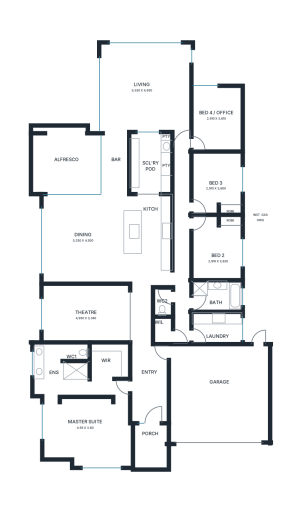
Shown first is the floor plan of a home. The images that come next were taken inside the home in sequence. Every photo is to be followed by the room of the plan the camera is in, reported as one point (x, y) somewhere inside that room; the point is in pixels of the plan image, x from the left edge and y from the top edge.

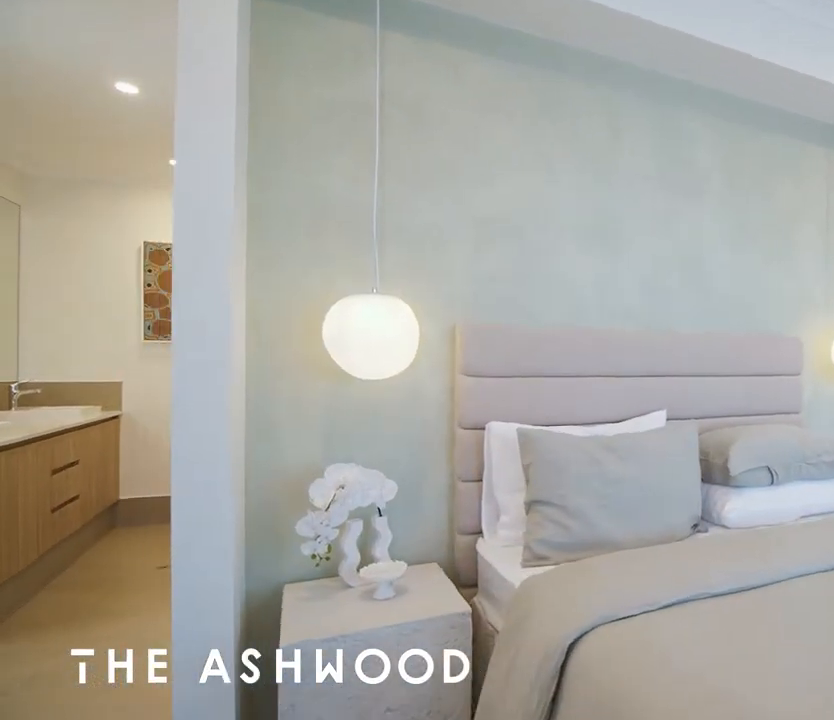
(85, 402)
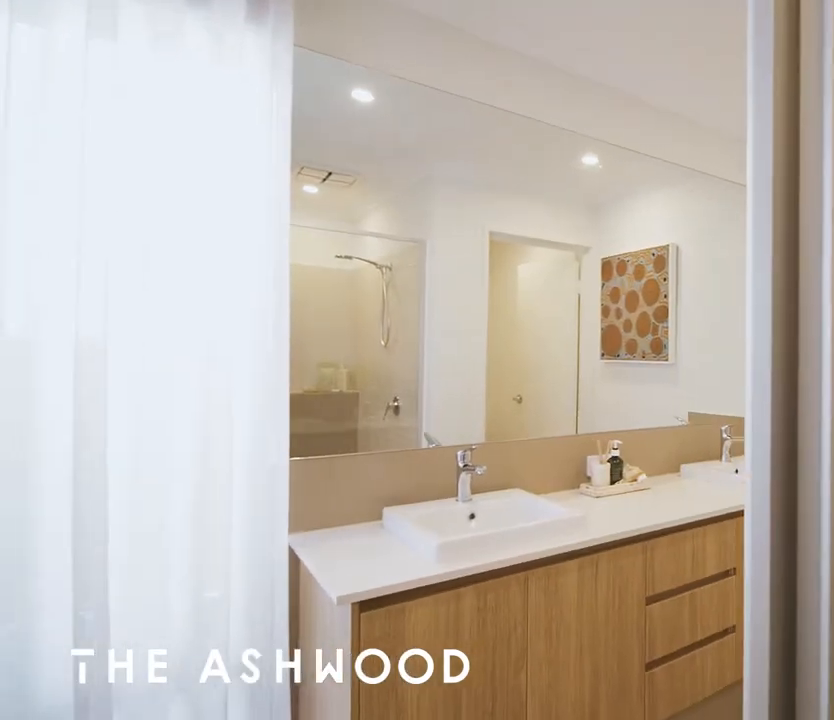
(85, 402)
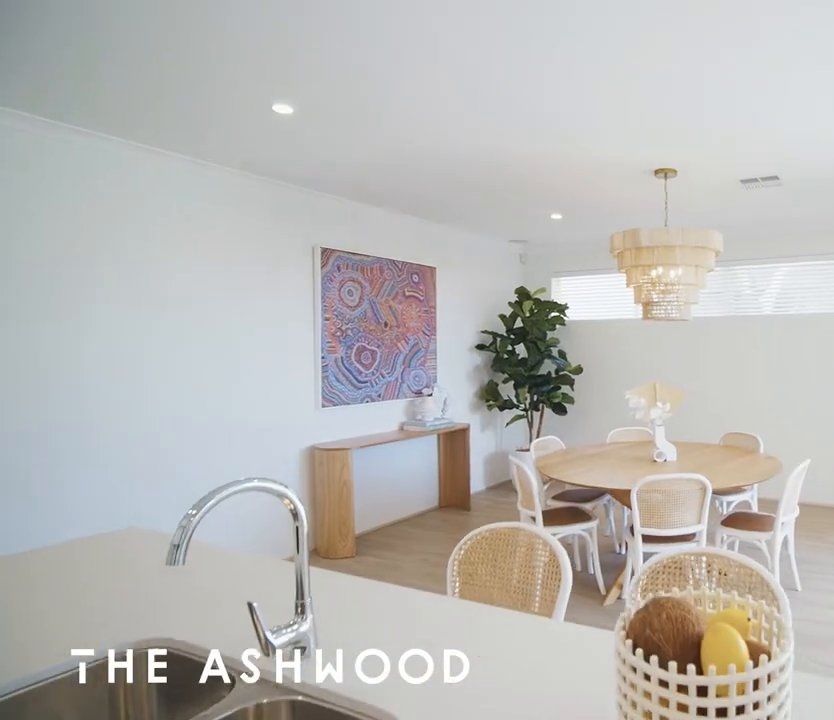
(106, 238)
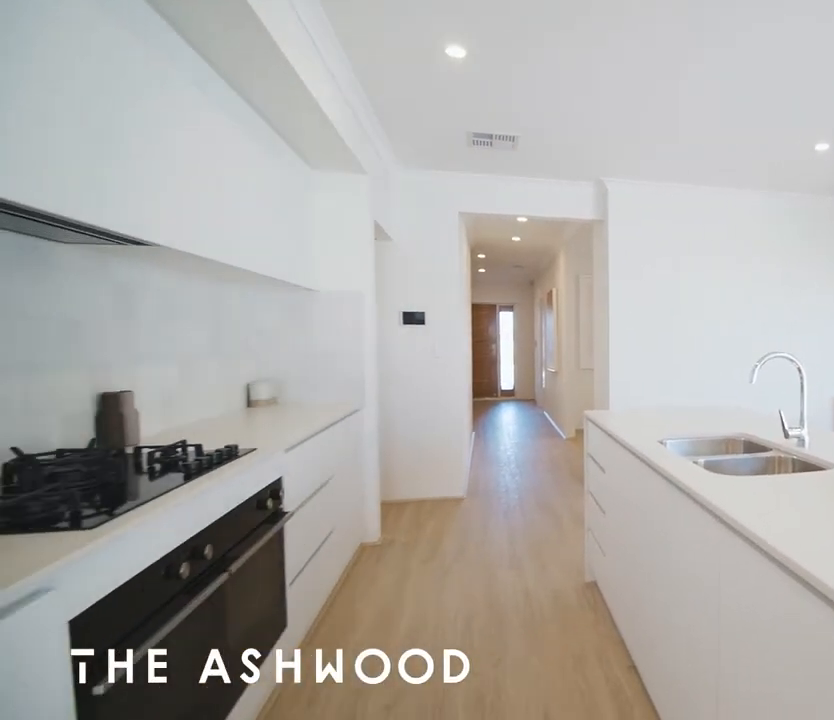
(106, 238)
